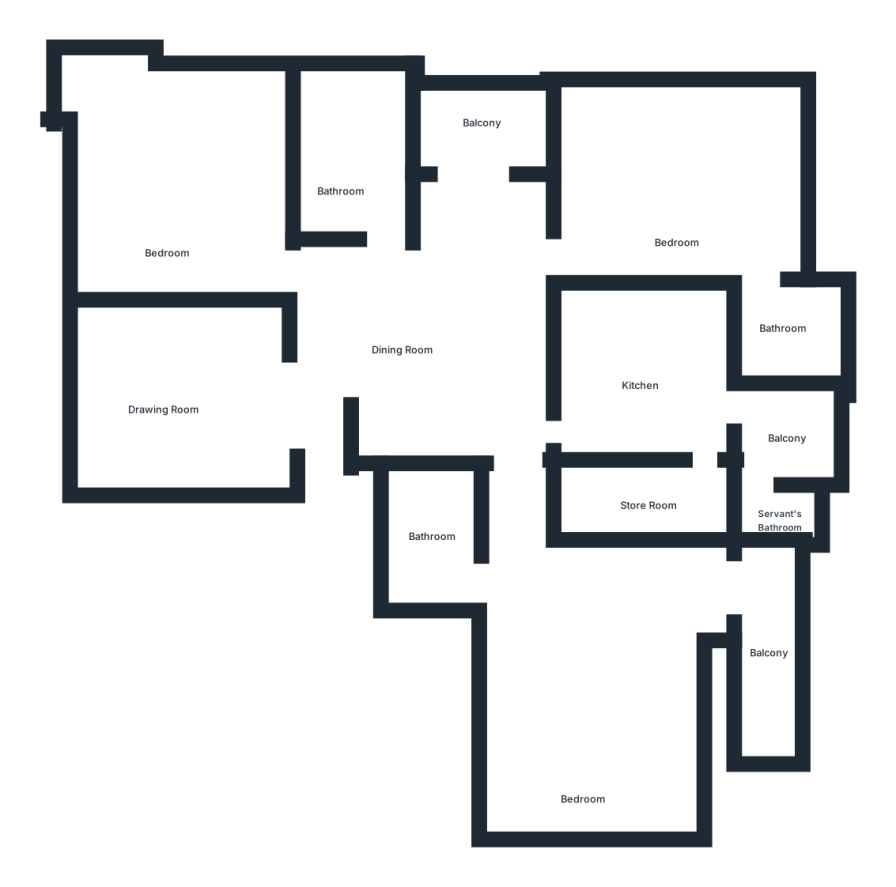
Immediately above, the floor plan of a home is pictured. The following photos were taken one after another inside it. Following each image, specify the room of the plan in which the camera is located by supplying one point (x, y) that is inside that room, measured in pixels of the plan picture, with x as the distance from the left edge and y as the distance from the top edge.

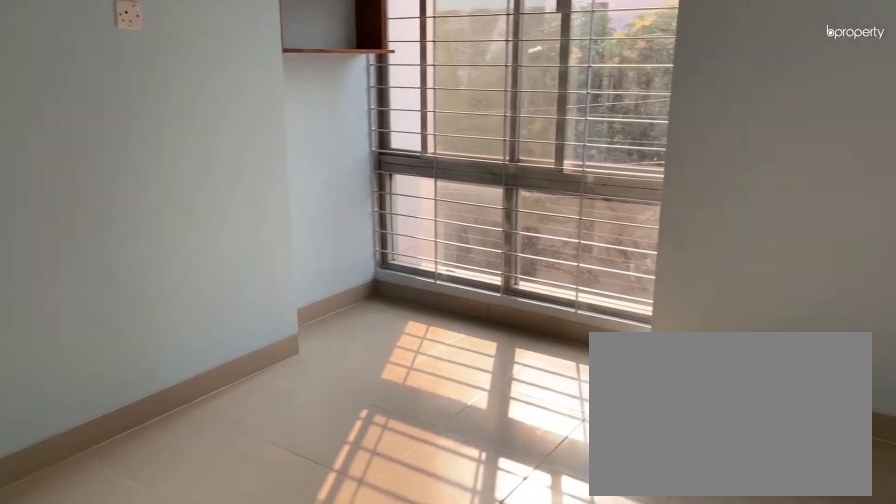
(168, 205)
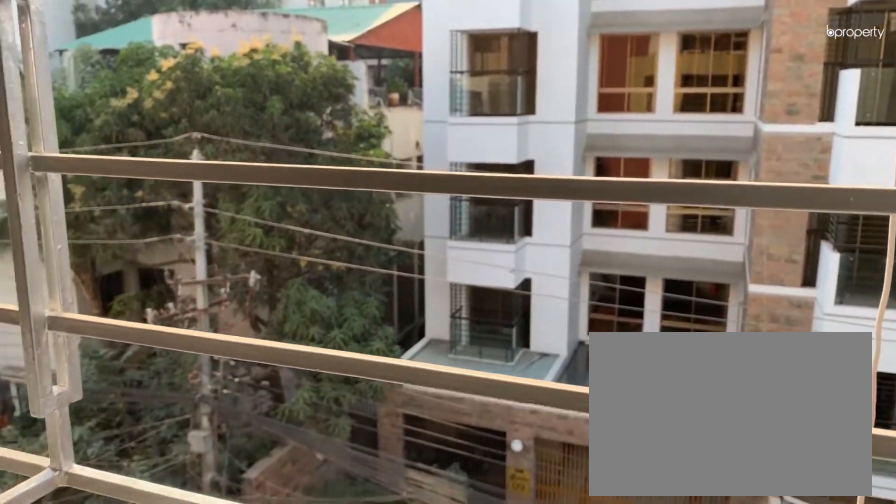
(475, 136)
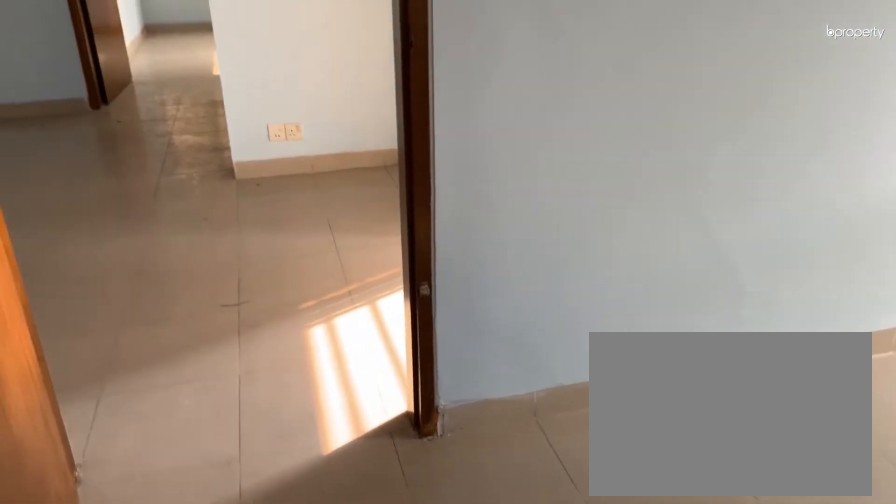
(682, 192)
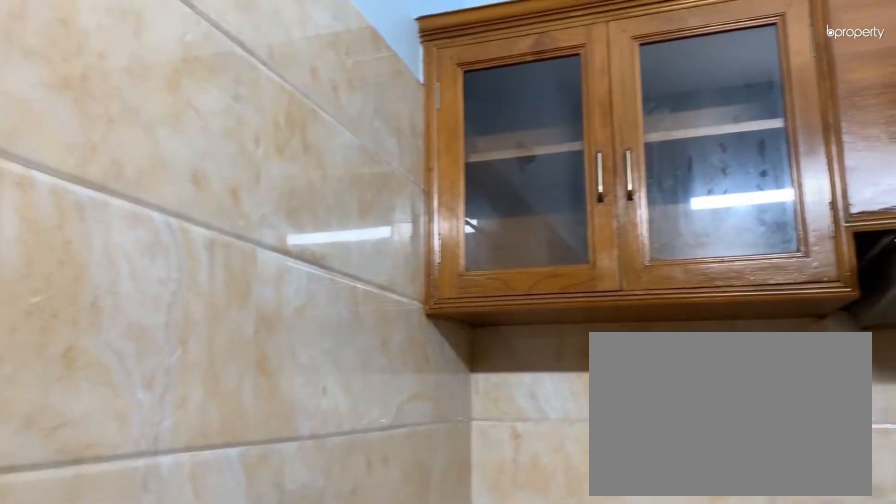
(645, 381)
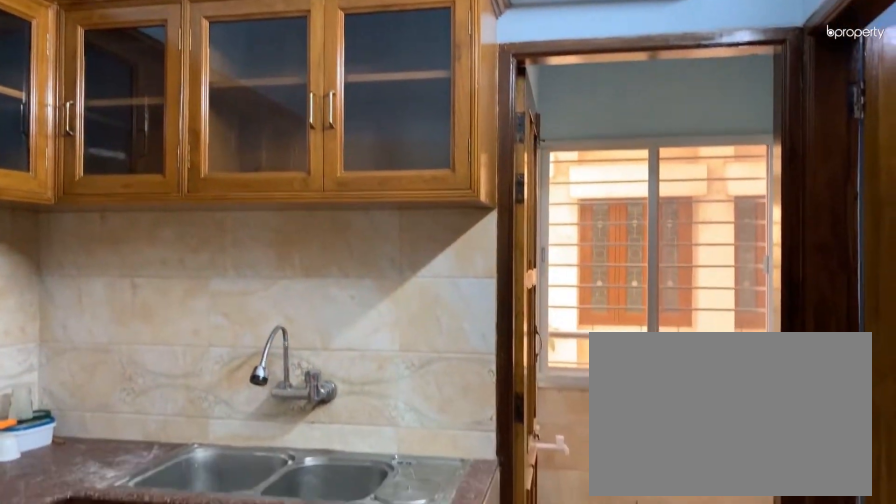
(645, 381)
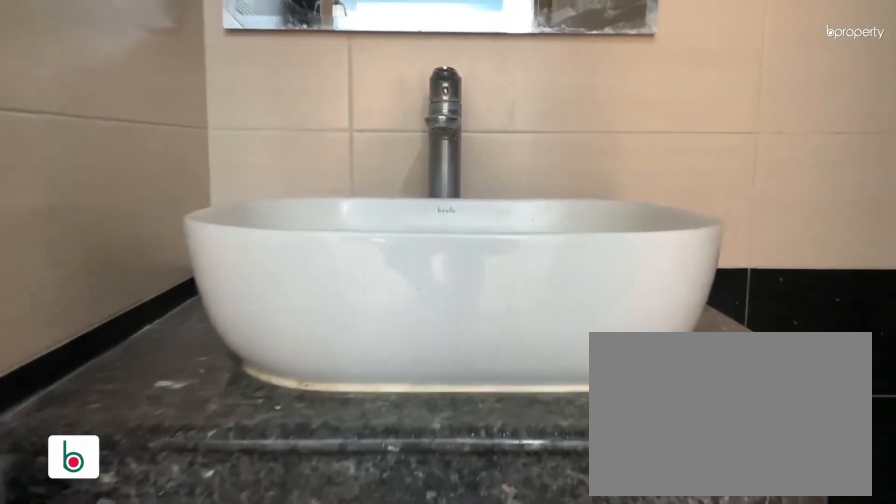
(425, 544)
